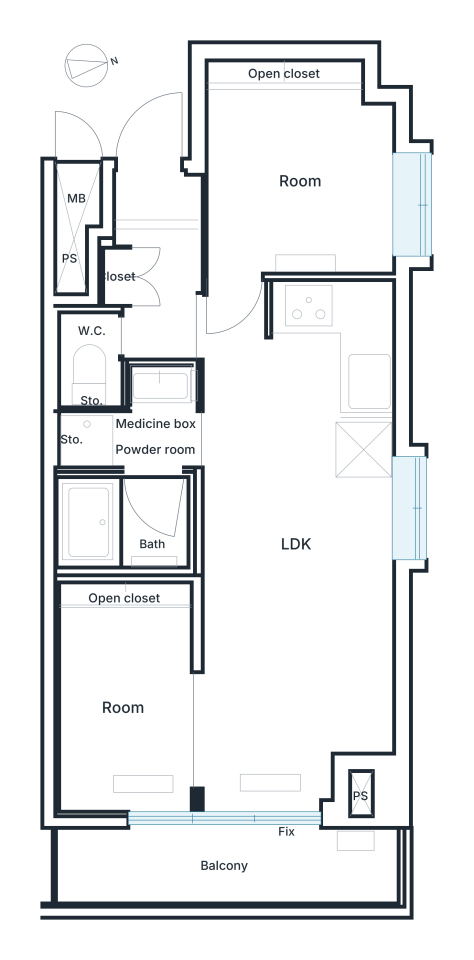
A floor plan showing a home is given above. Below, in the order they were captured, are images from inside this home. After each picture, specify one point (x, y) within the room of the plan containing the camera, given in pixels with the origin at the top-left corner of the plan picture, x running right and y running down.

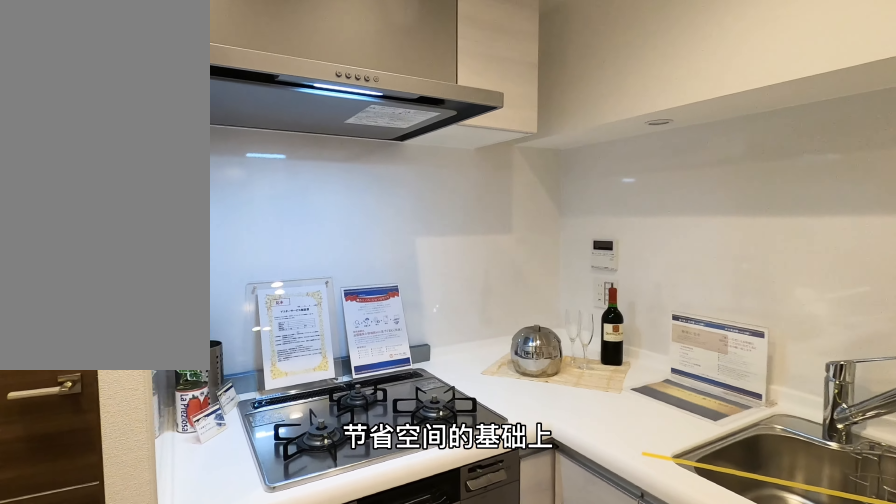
(308, 372)
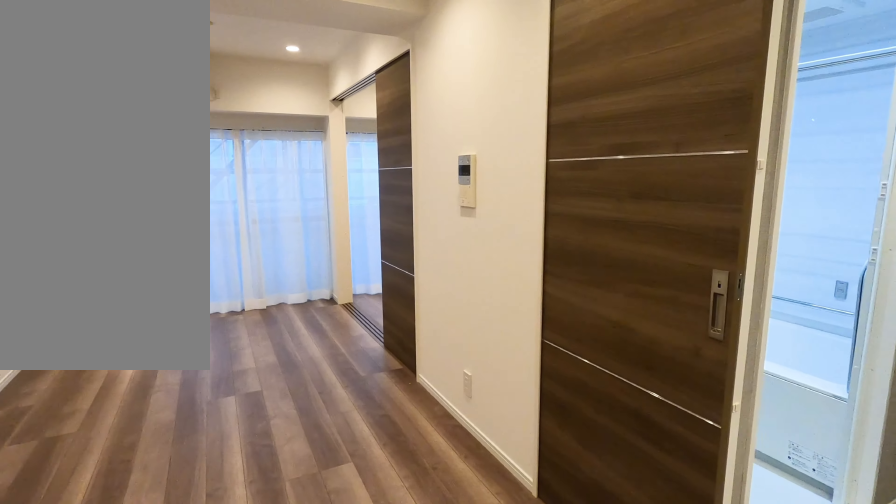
(308, 372)
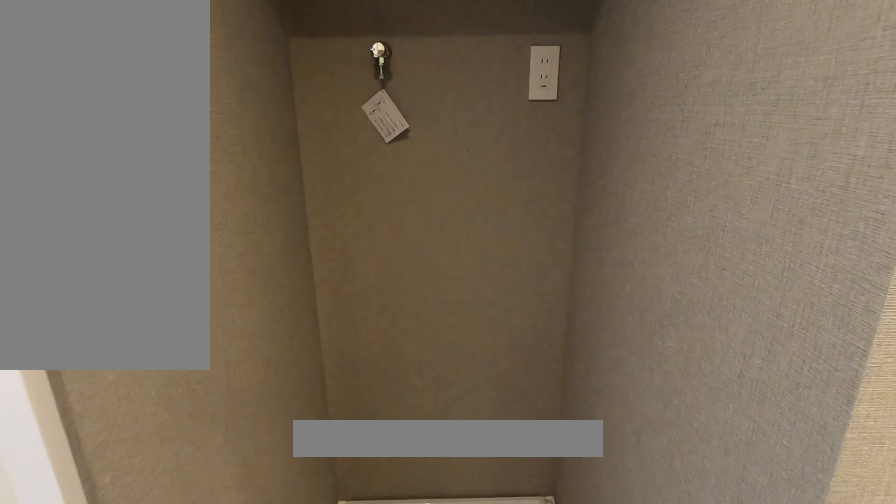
(142, 444)
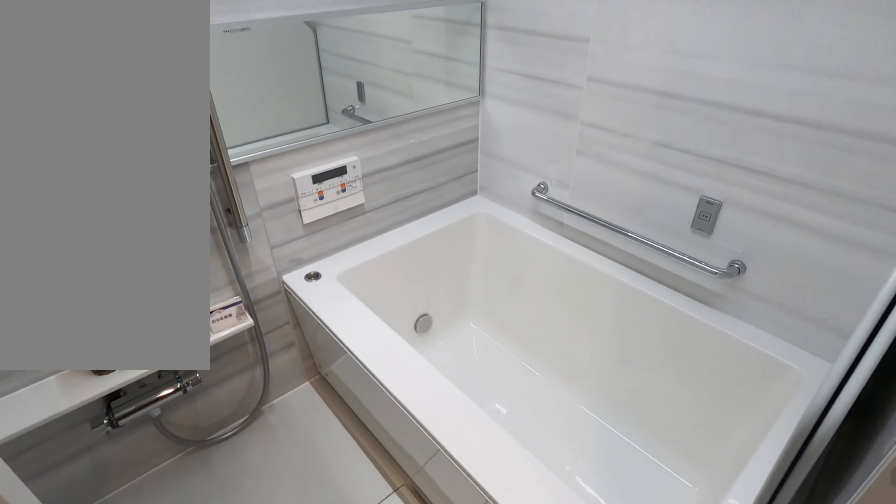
(148, 519)
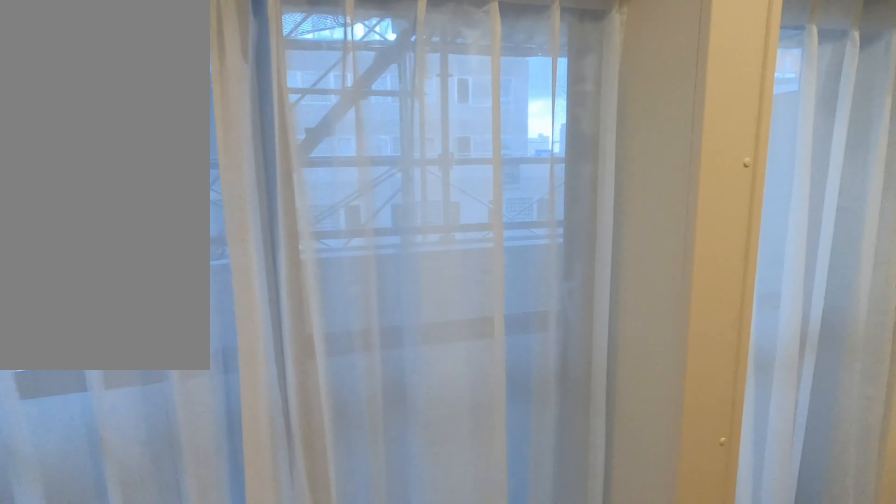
(272, 638)
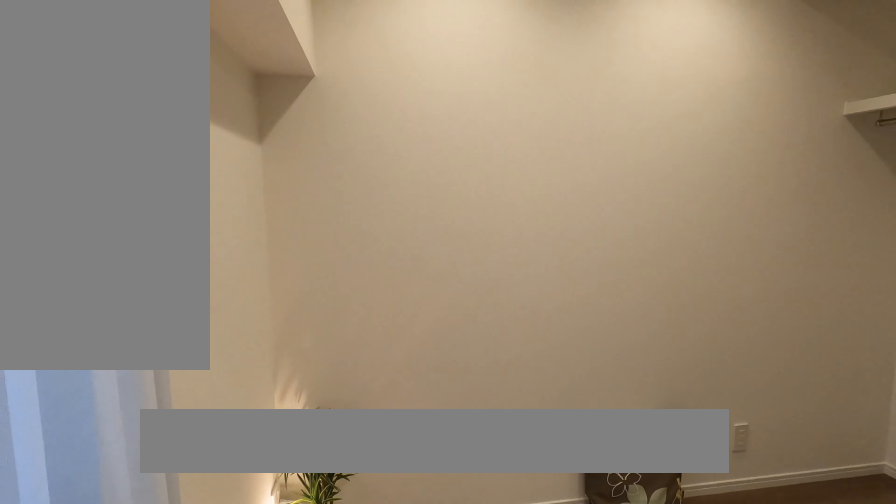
(122, 708)
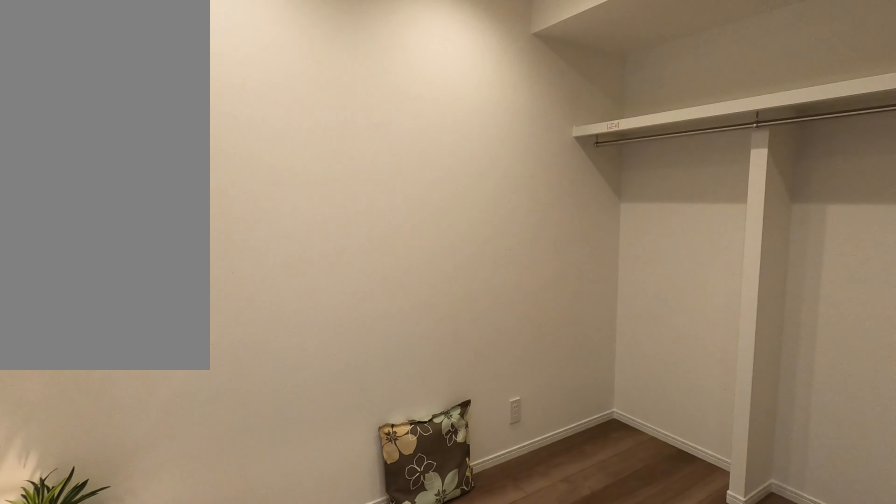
(122, 708)
